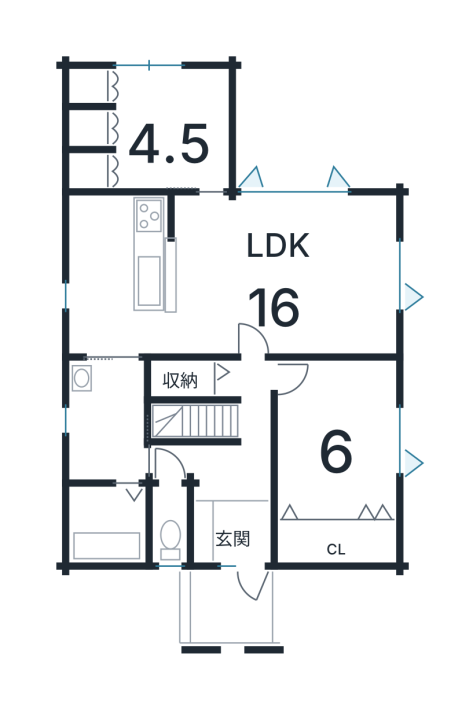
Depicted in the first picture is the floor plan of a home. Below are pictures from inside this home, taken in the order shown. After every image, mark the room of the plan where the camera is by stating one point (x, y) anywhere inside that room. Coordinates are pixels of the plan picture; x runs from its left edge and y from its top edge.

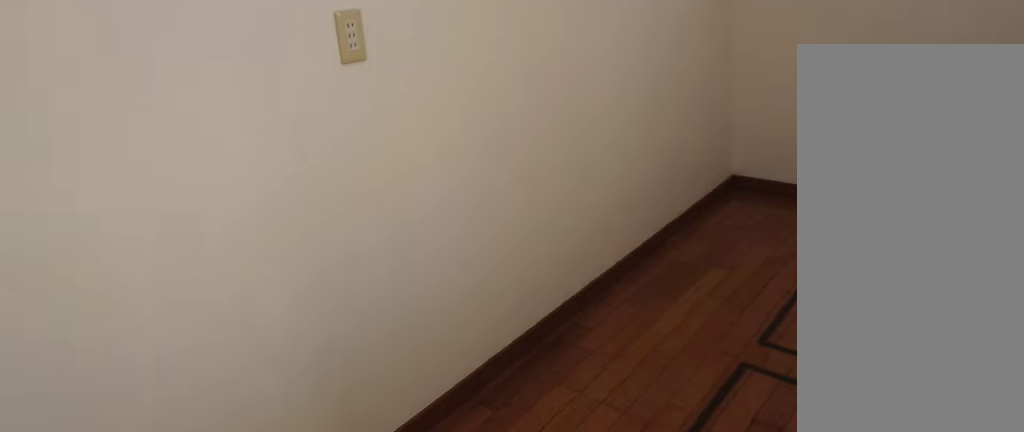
(119, 299)
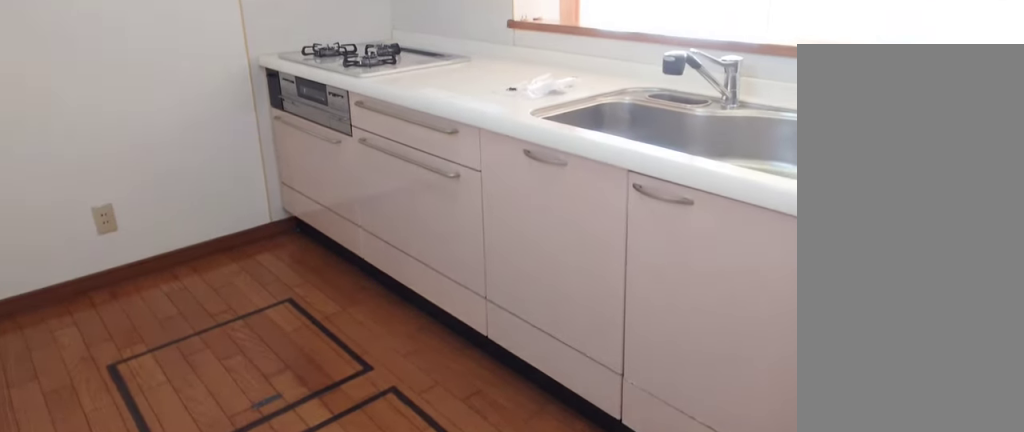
(119, 299)
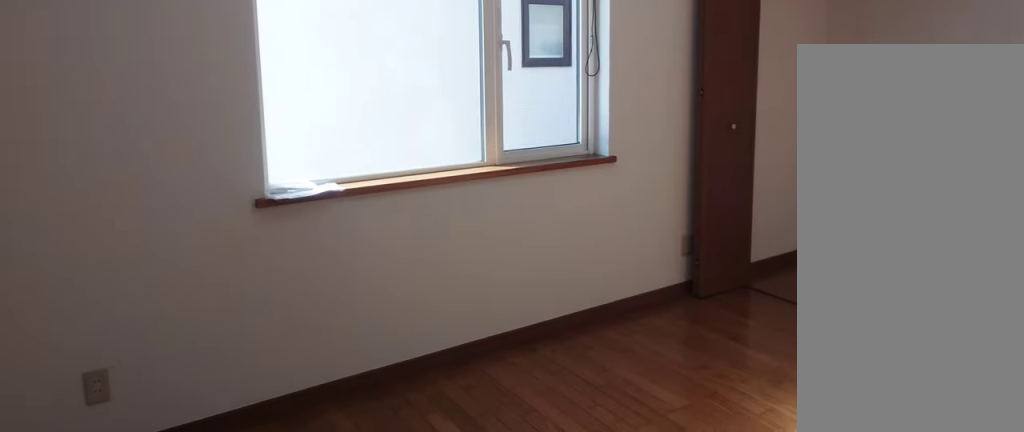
(342, 454)
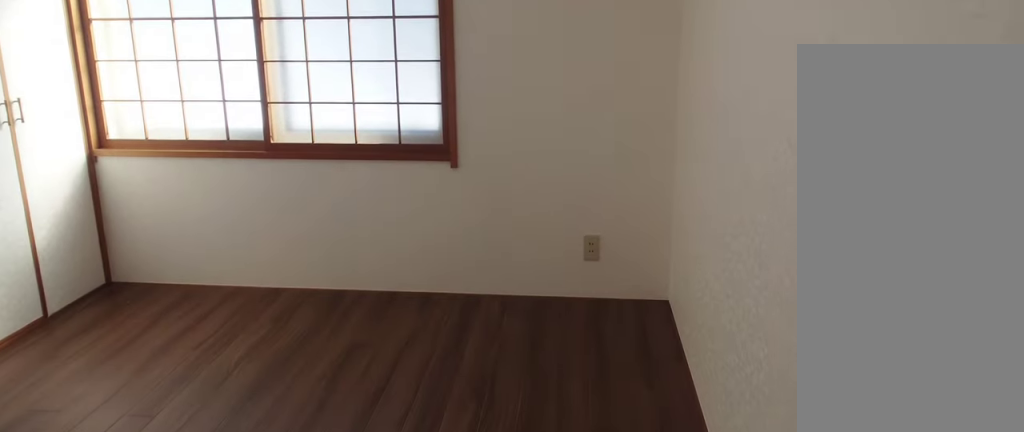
(163, 133)
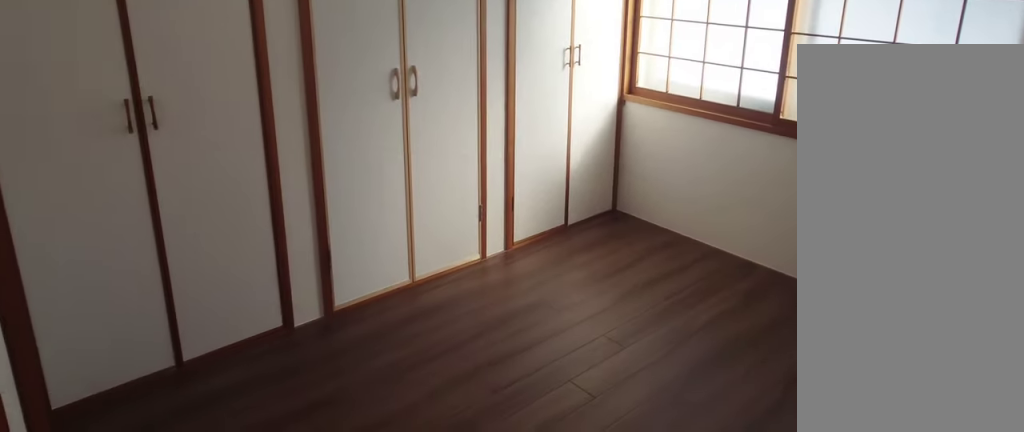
(163, 133)
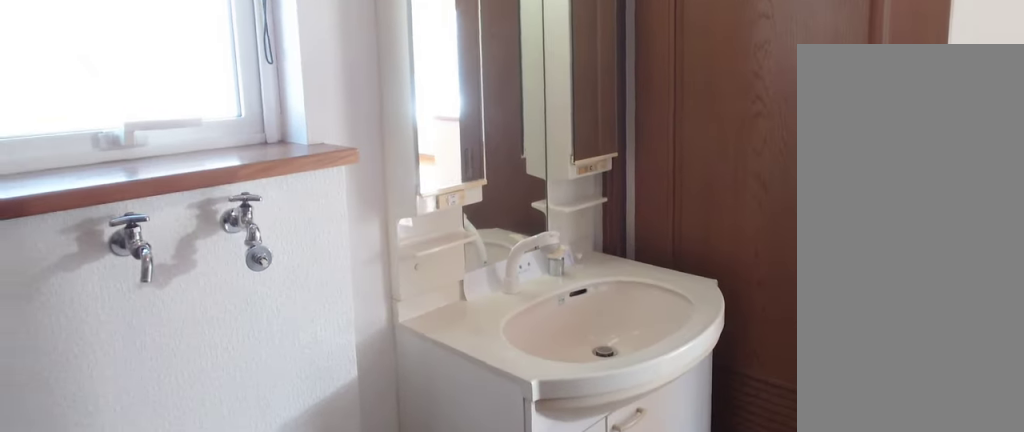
(105, 426)
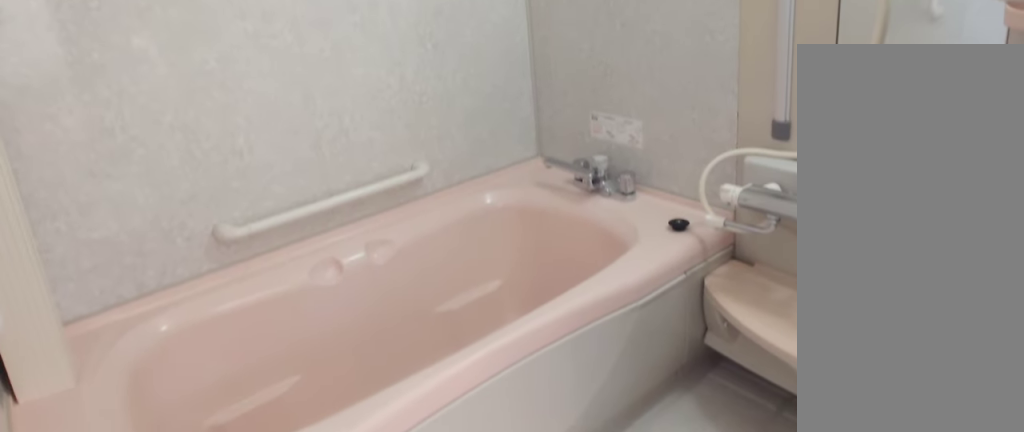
(96, 529)
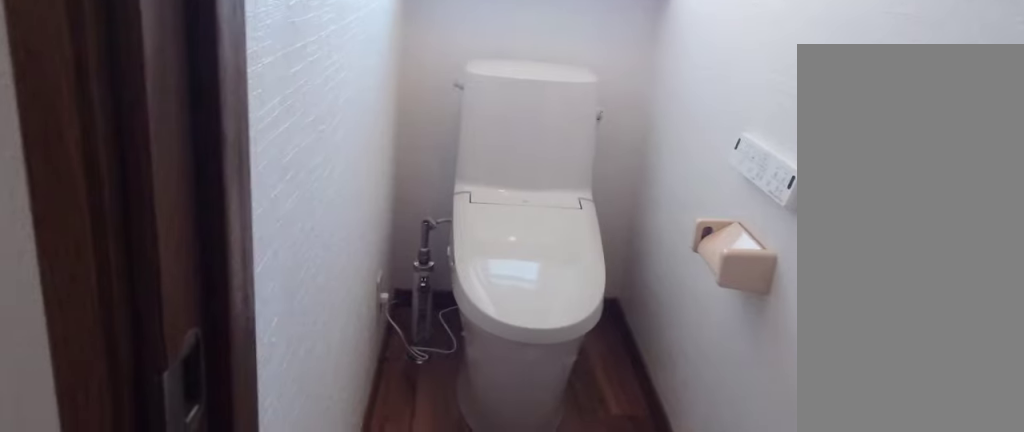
(163, 529)
